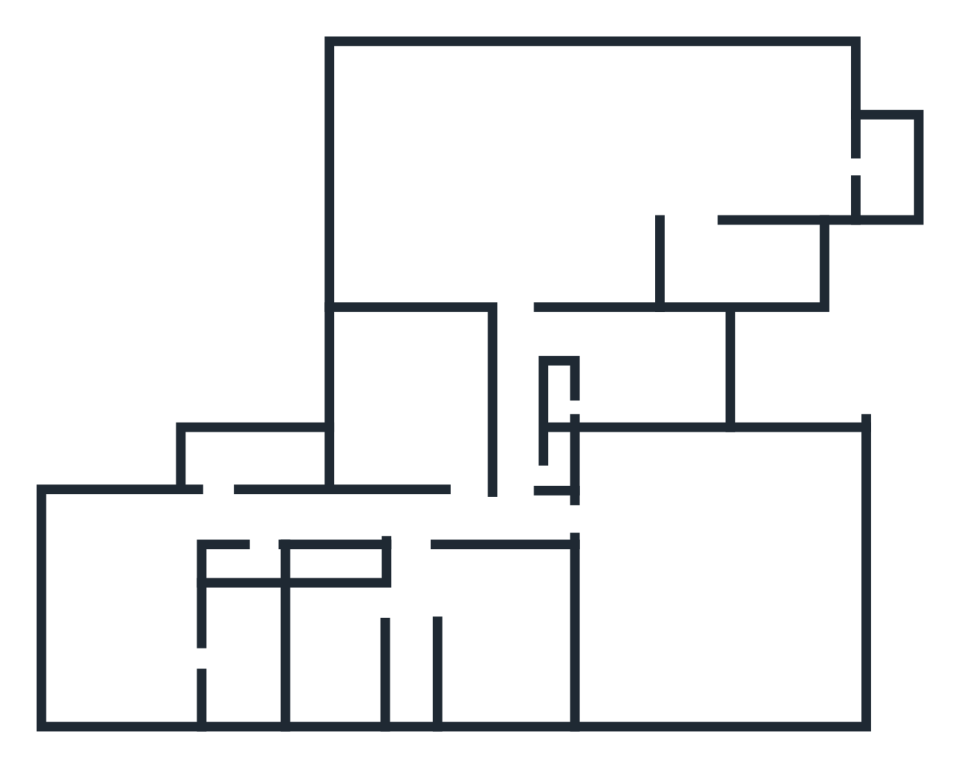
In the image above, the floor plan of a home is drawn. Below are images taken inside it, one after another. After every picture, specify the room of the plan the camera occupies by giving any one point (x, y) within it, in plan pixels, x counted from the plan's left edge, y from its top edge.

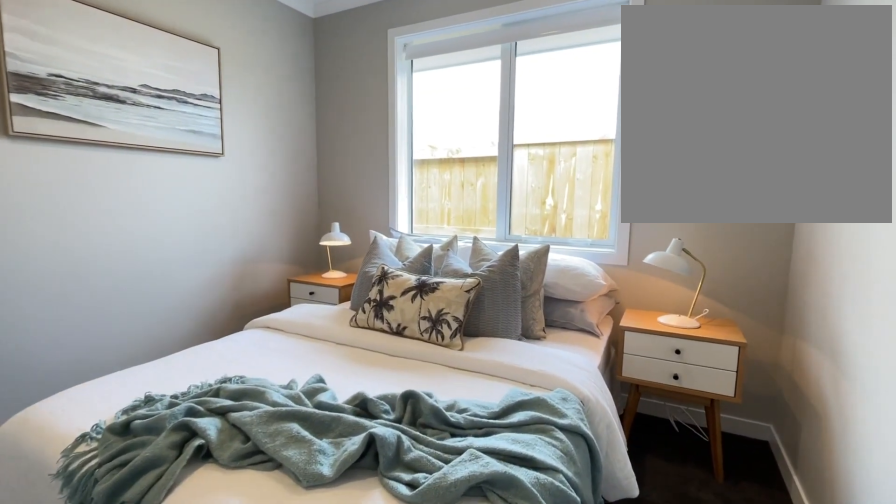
(504, 636)
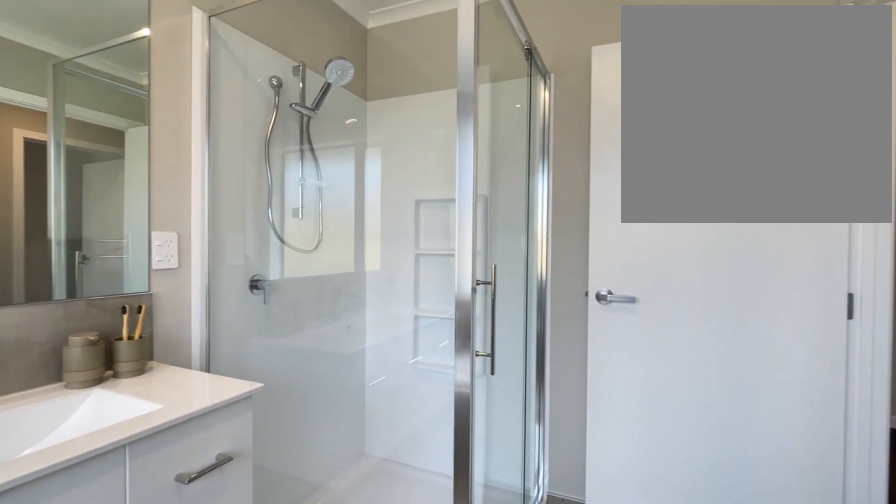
(333, 653)
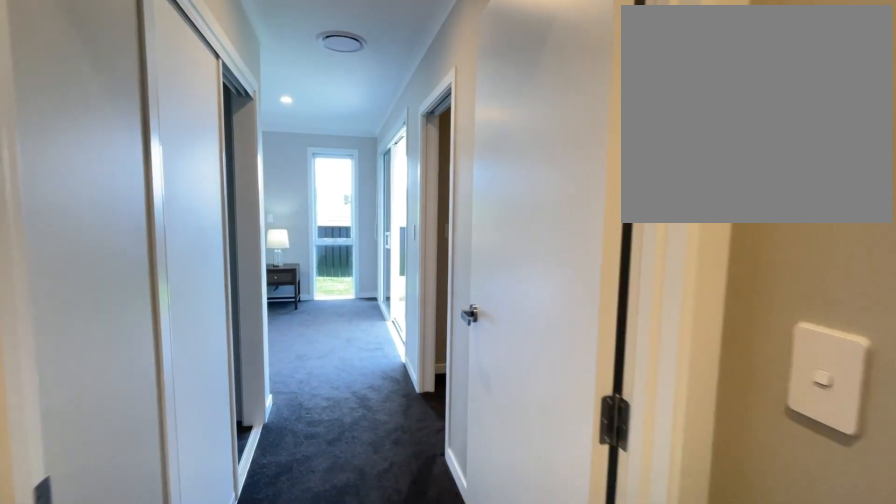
(342, 515)
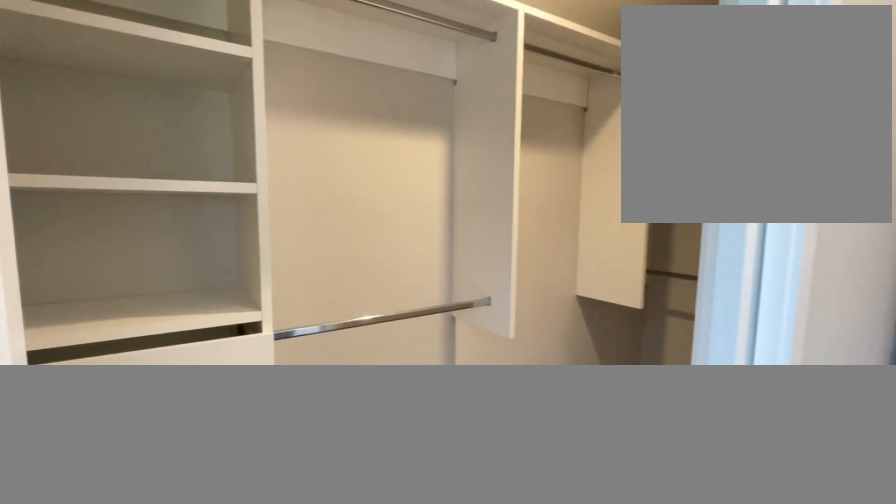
(250, 457)
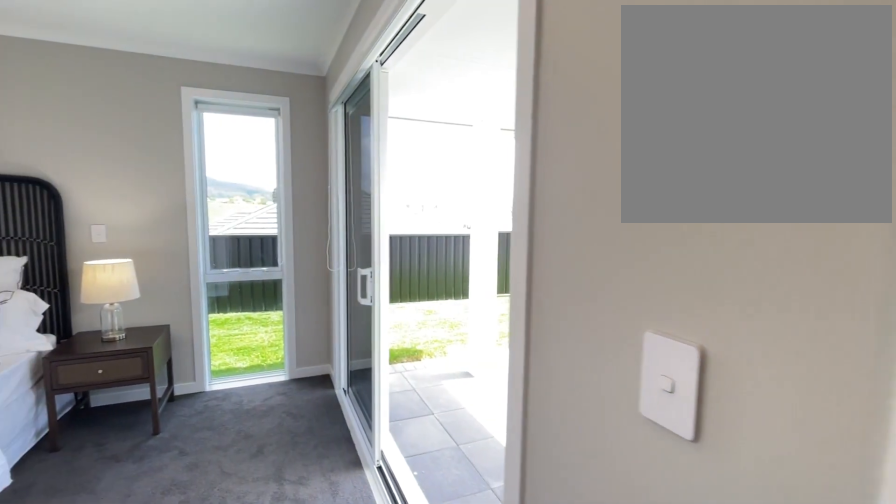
(122, 519)
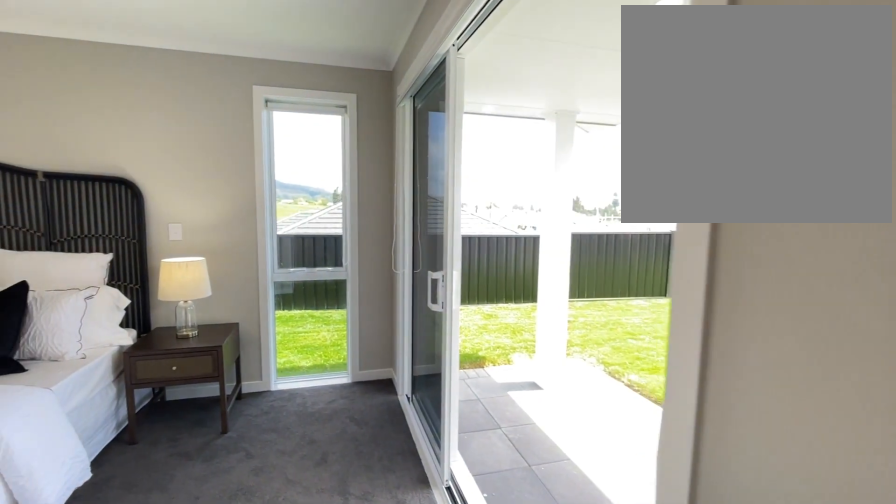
(122, 519)
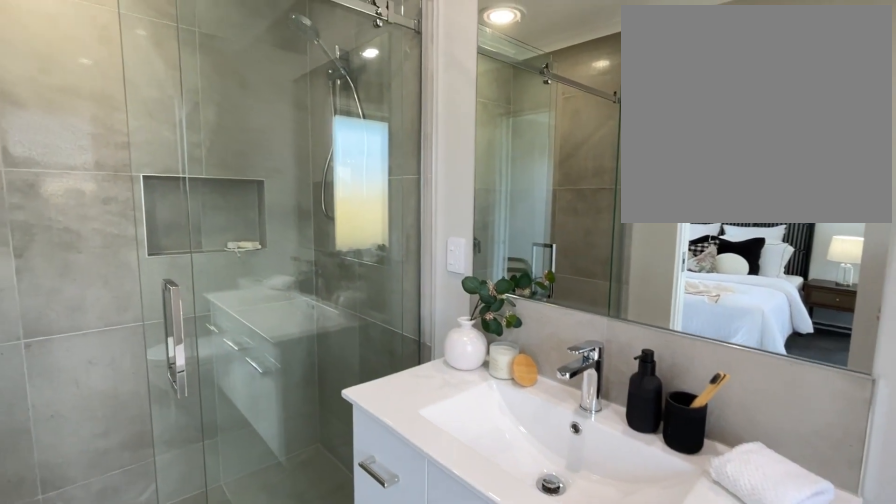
(246, 653)
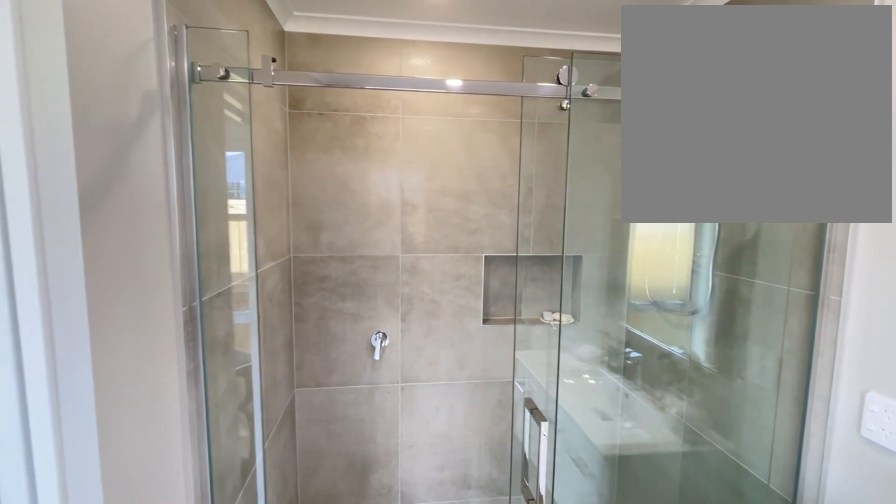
(246, 653)
